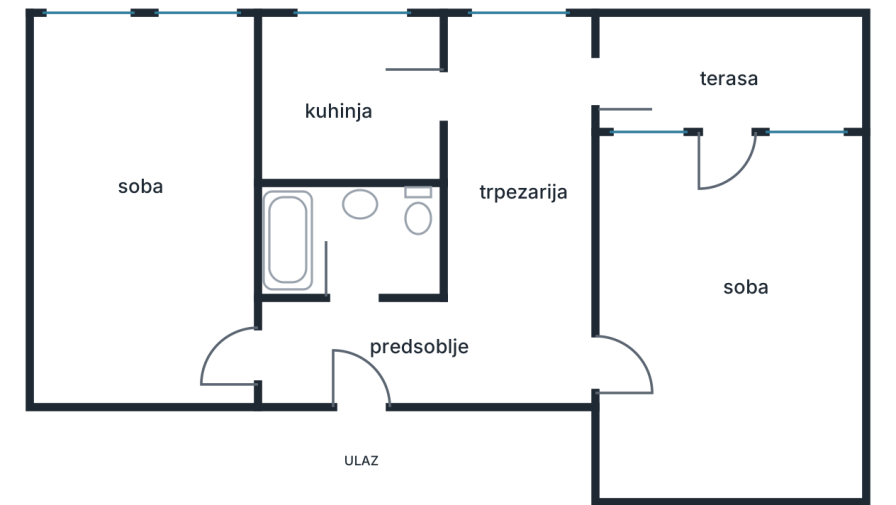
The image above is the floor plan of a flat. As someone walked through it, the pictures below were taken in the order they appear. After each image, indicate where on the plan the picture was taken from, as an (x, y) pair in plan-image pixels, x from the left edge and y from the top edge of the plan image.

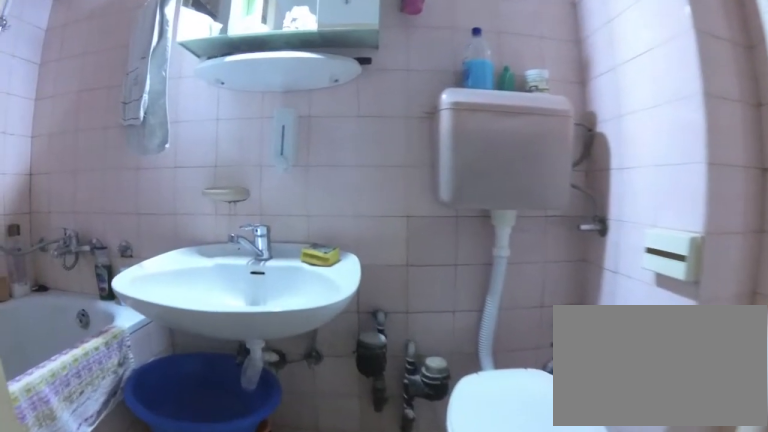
(353, 278)
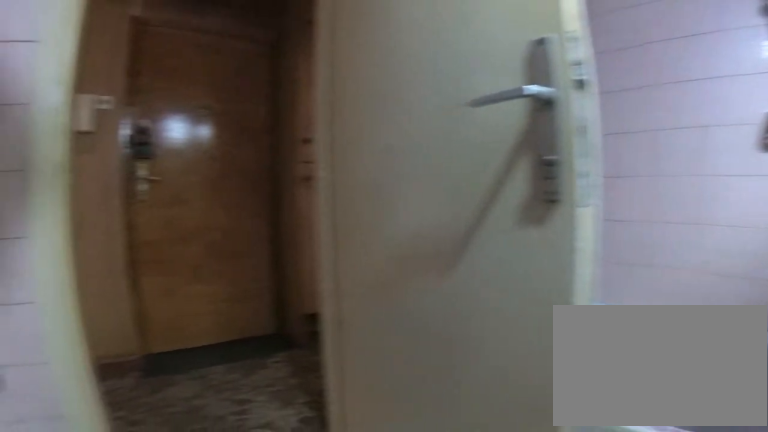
(363, 227)
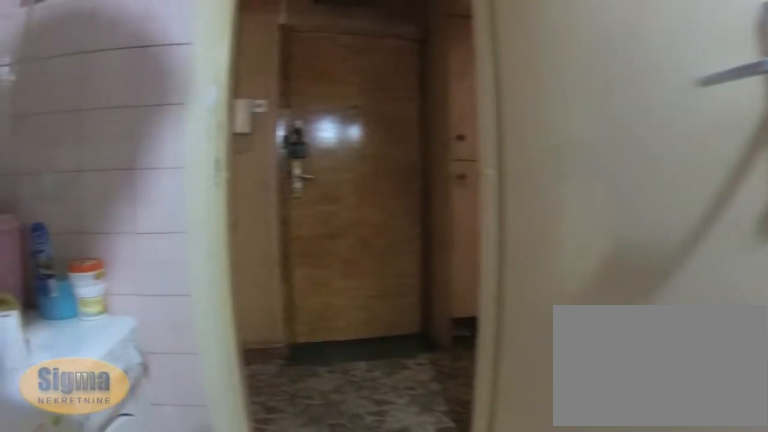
(357, 221)
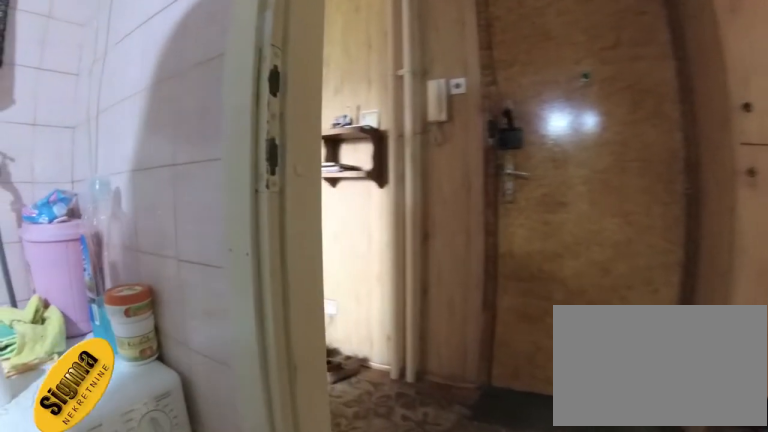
(344, 243)
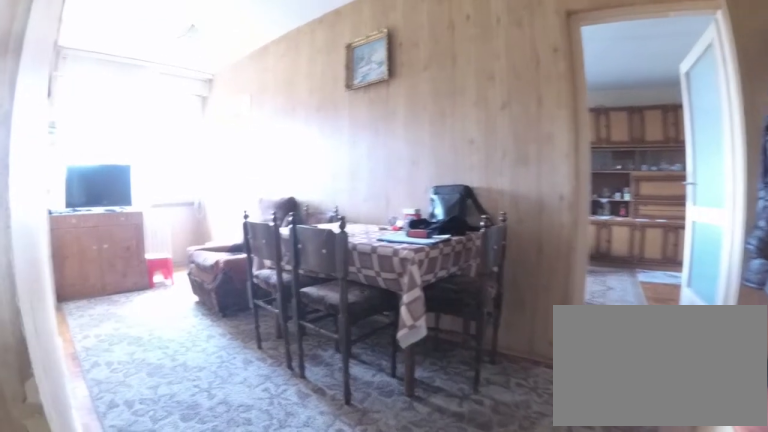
(431, 351)
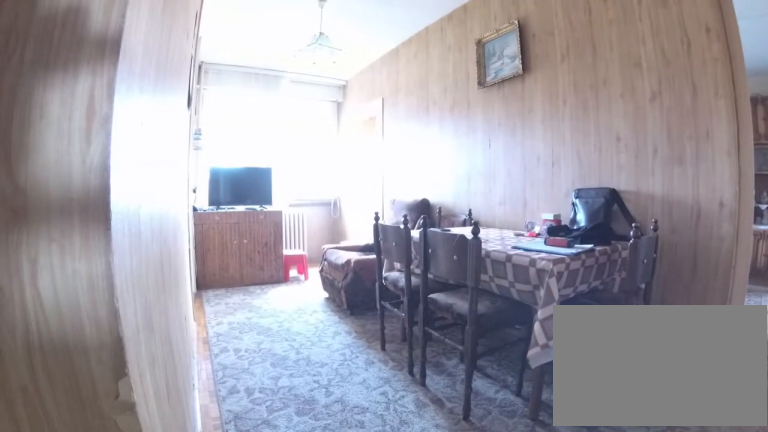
(453, 345)
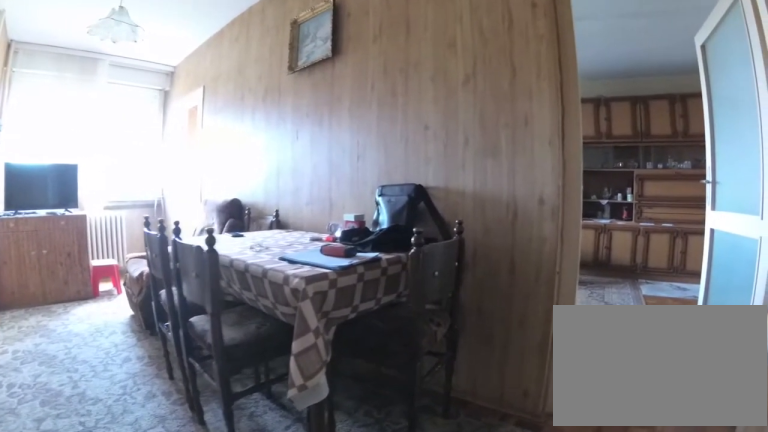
(460, 343)
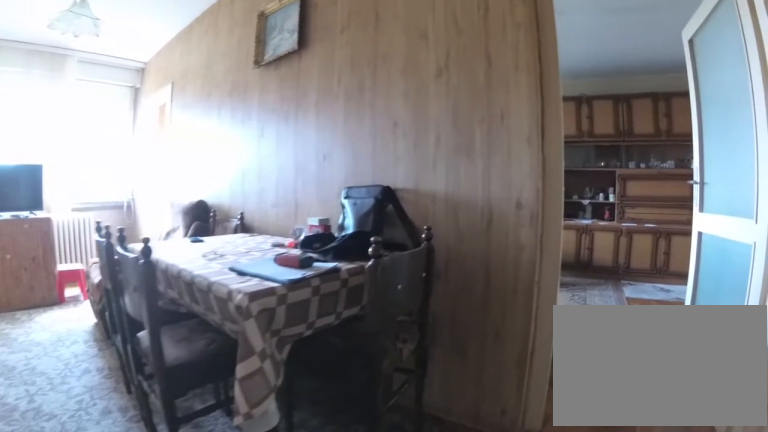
(465, 342)
